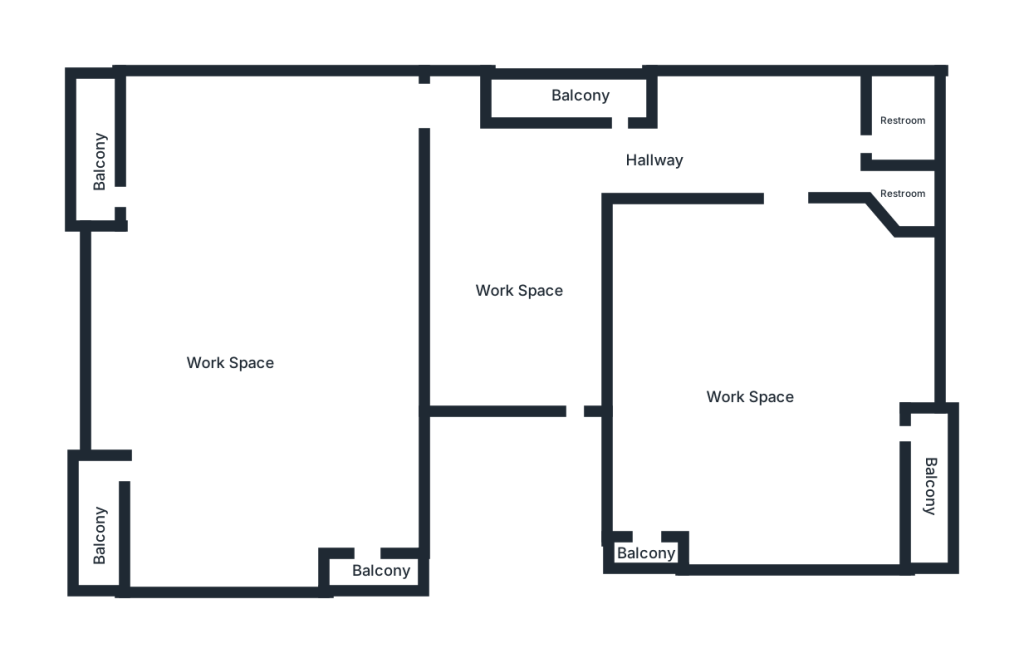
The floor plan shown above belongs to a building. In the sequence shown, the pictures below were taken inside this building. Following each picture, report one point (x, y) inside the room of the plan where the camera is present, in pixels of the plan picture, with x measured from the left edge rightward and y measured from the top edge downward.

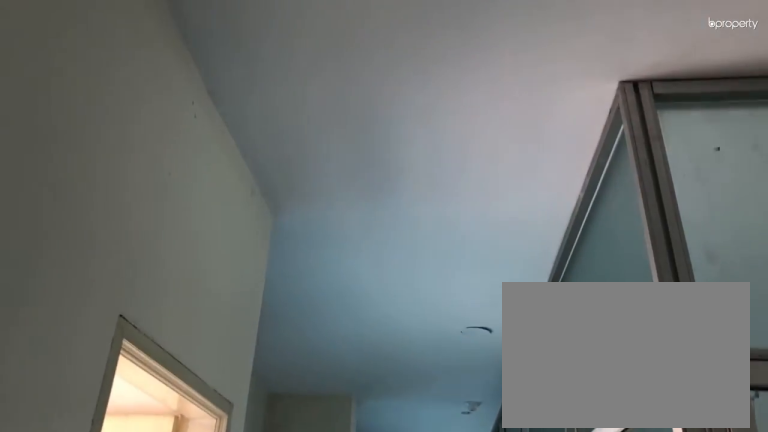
(518, 291)
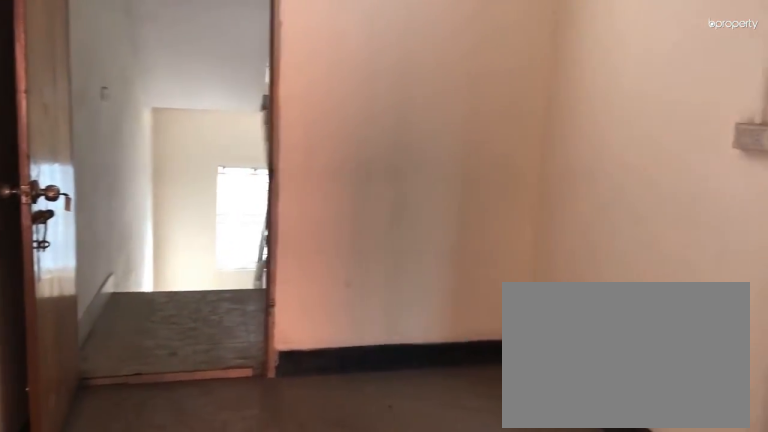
(518, 290)
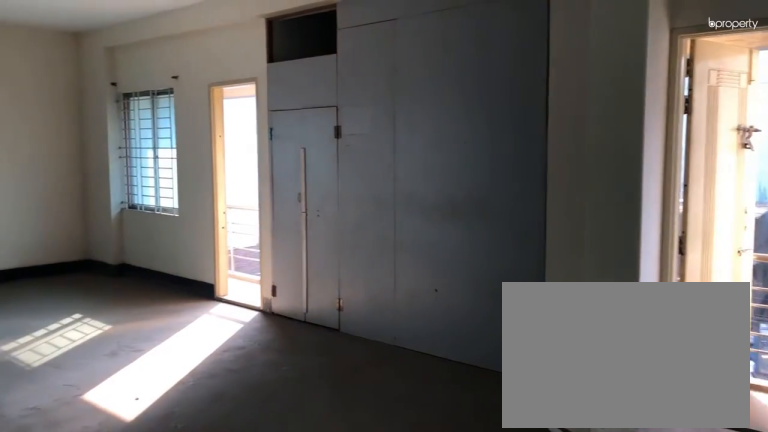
(230, 366)
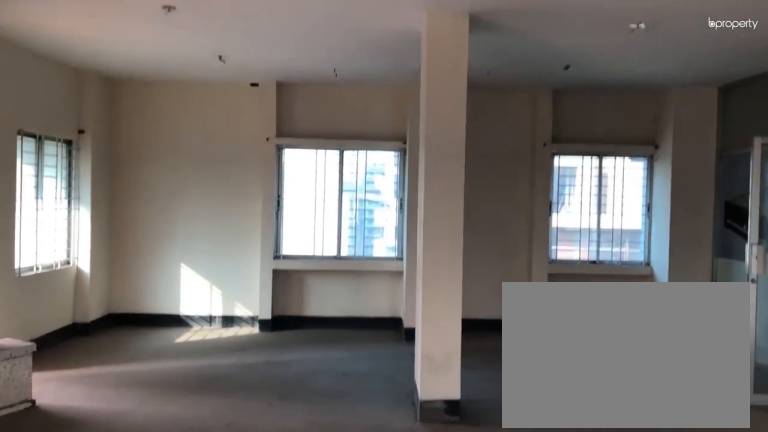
(230, 366)
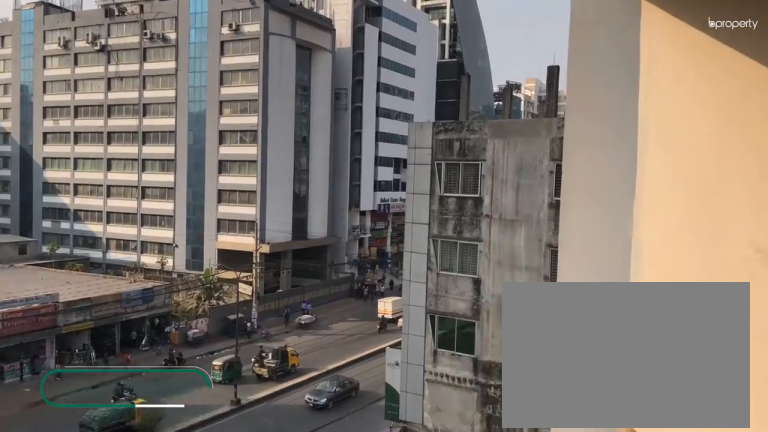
(95, 157)
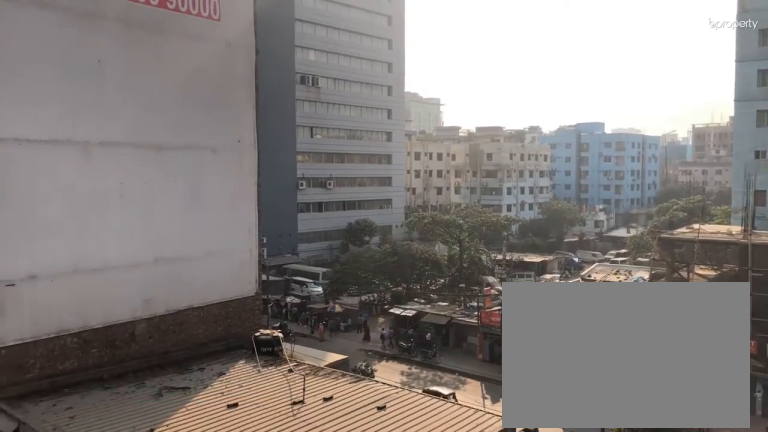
(104, 515)
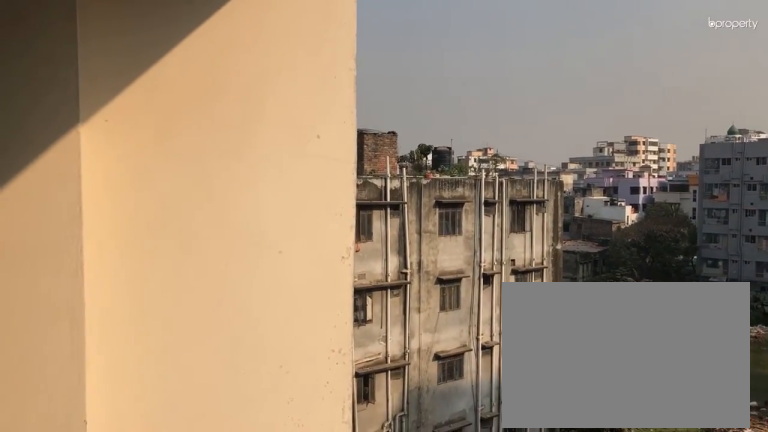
(379, 568)
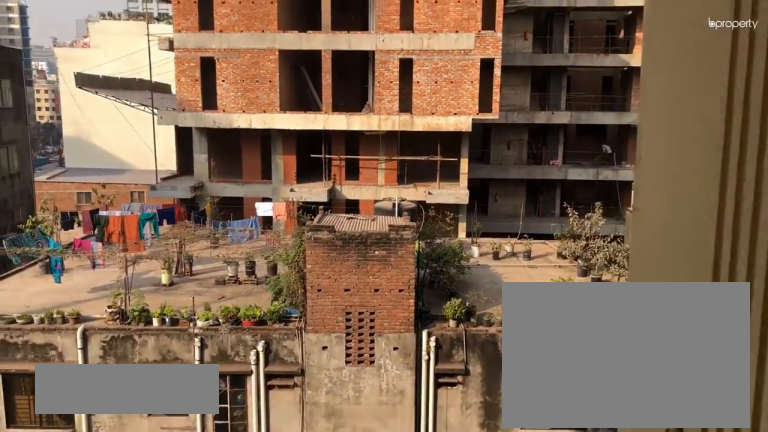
(588, 98)
